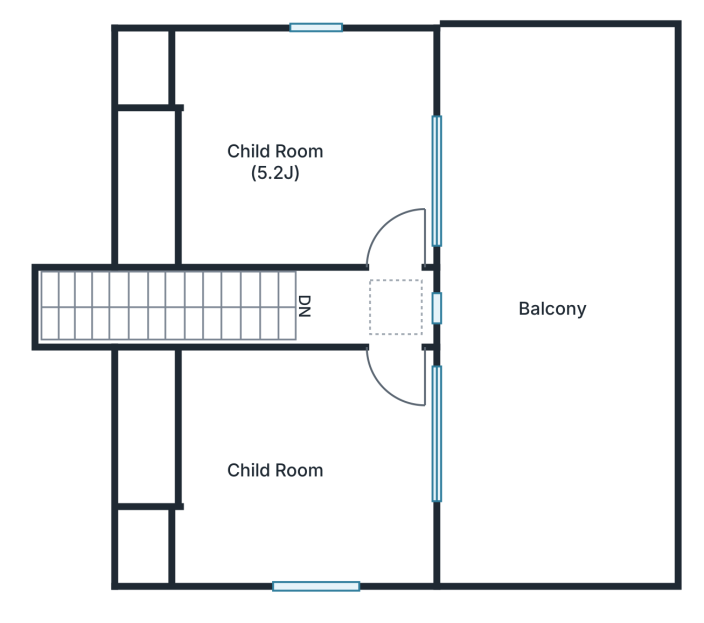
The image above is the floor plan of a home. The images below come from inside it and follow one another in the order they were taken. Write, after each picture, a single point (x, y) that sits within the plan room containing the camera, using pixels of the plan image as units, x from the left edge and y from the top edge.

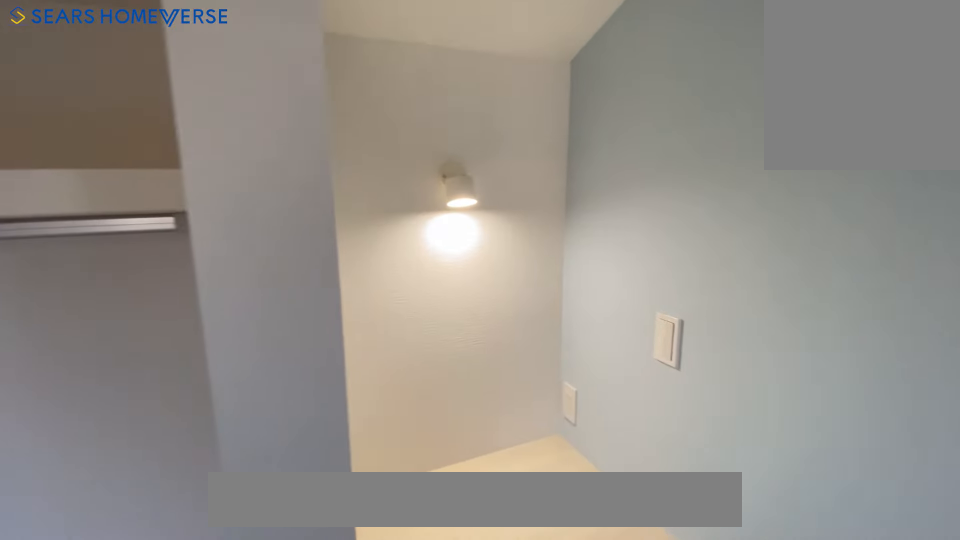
(291, 159)
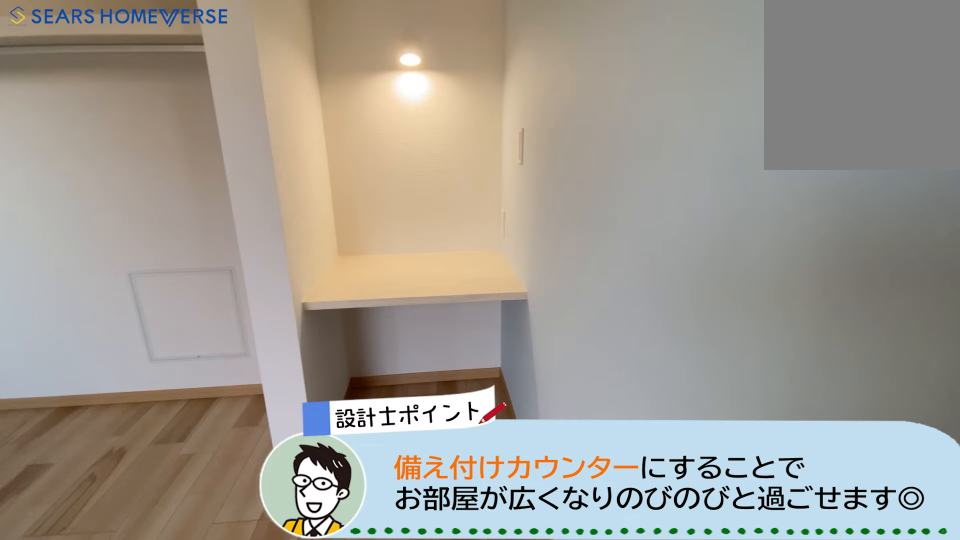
(291, 159)
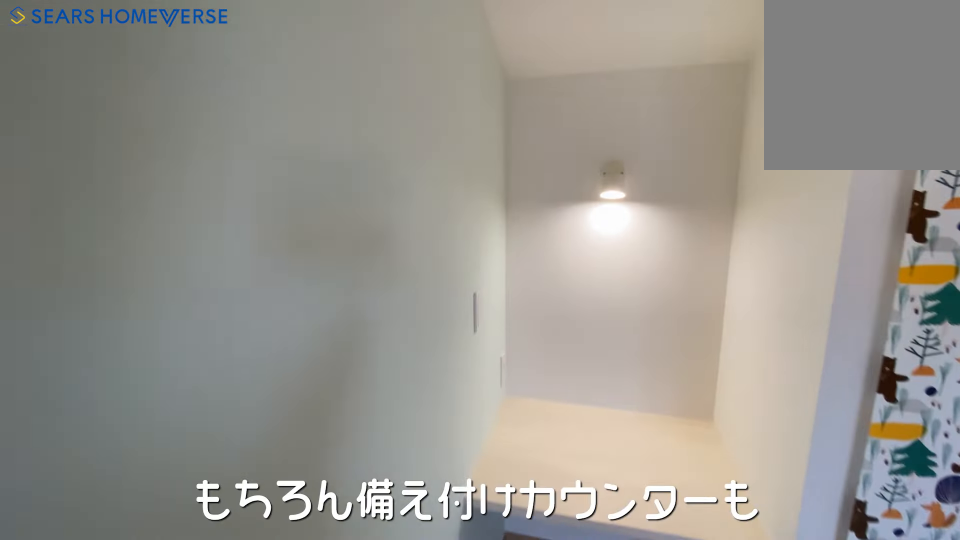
(297, 446)
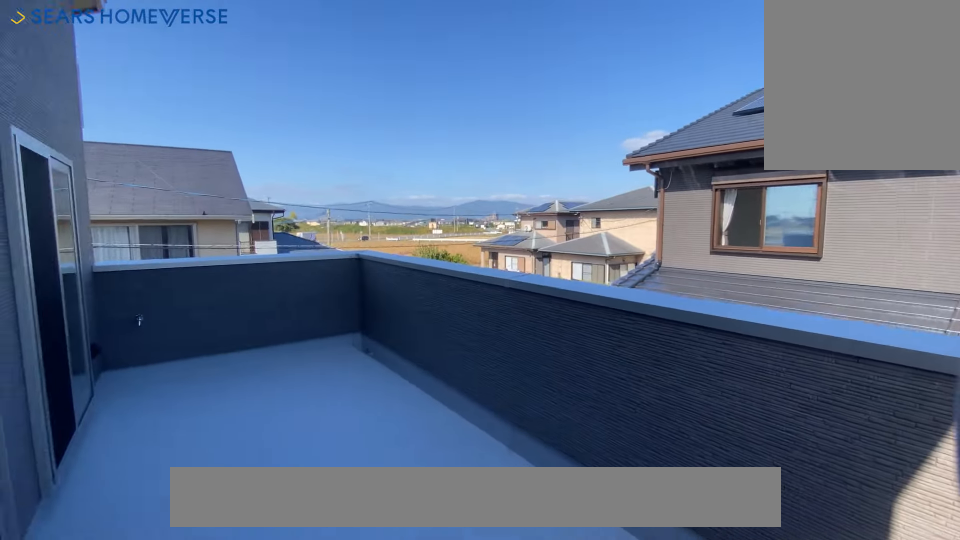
(554, 311)
